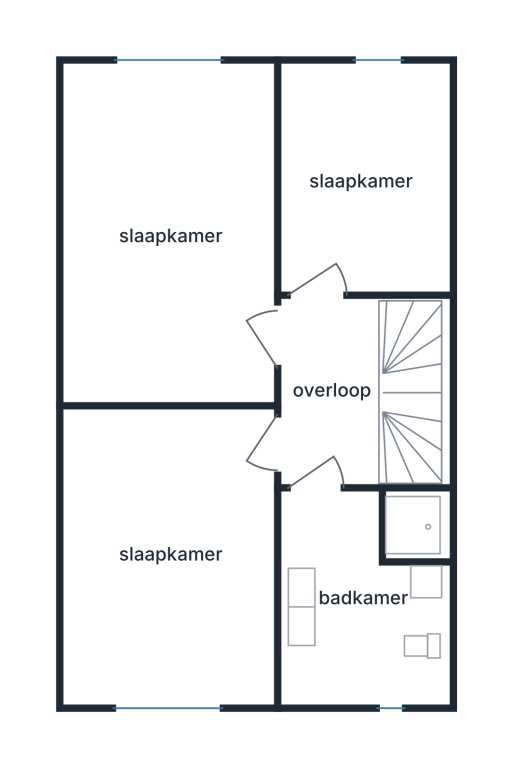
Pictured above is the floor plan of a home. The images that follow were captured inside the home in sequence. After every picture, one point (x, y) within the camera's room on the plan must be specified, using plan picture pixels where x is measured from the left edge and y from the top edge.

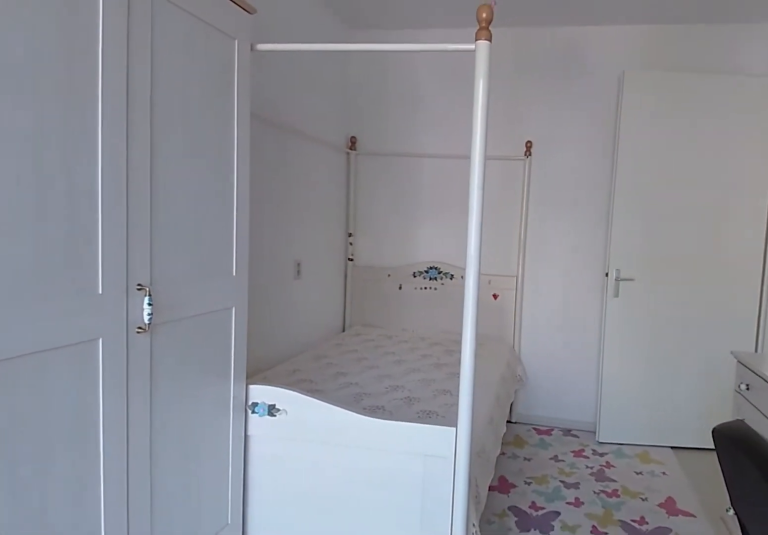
(170, 590)
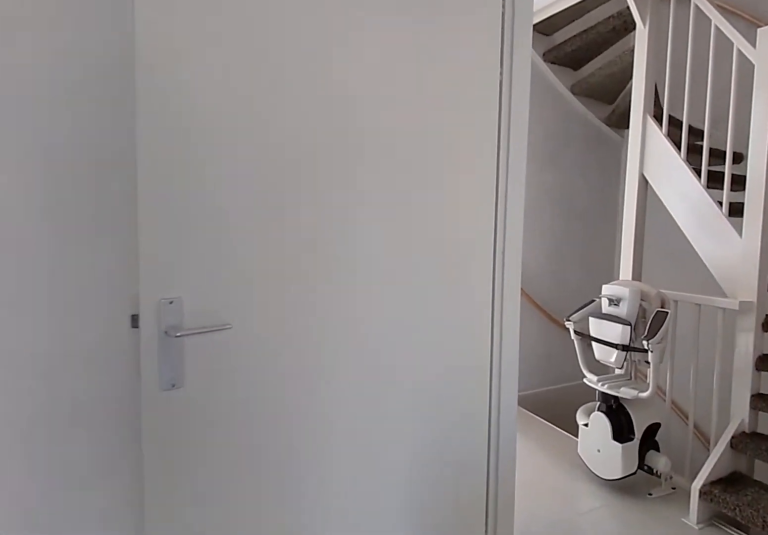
(170, 590)
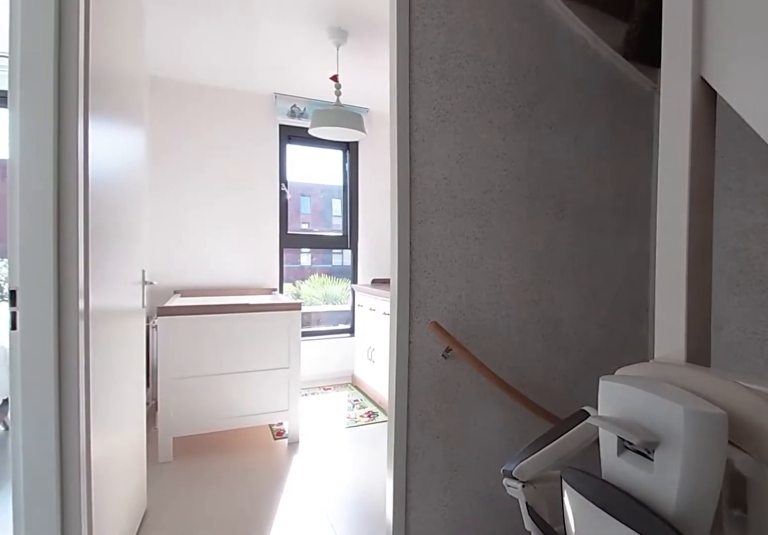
(363, 390)
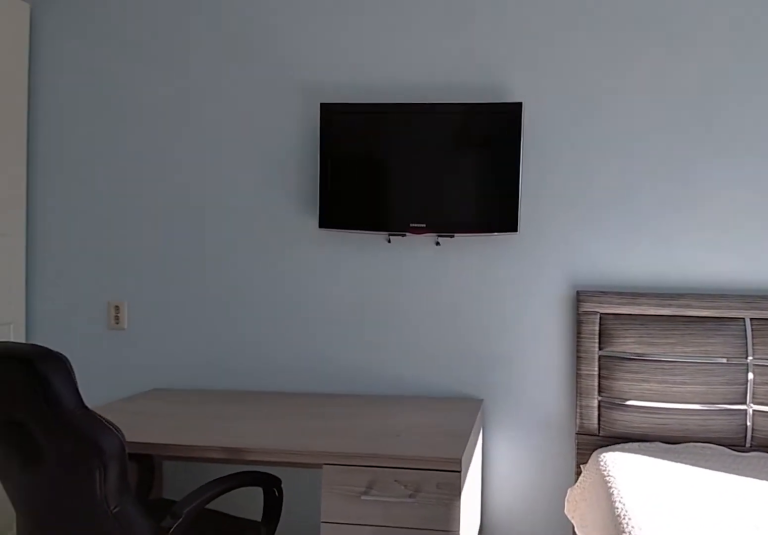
(73, 238)
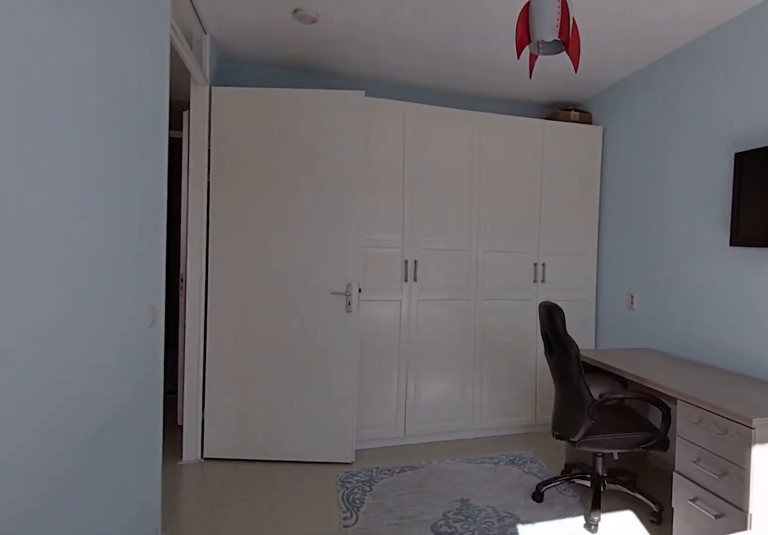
(73, 238)
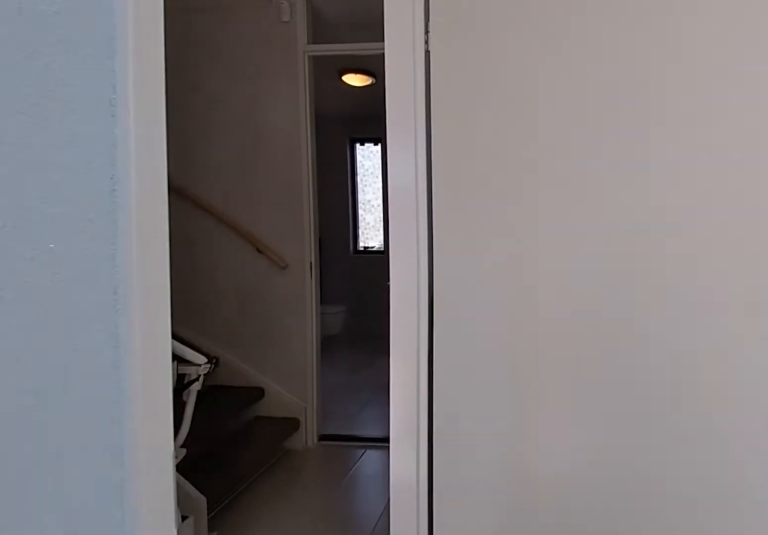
(125, 163)
